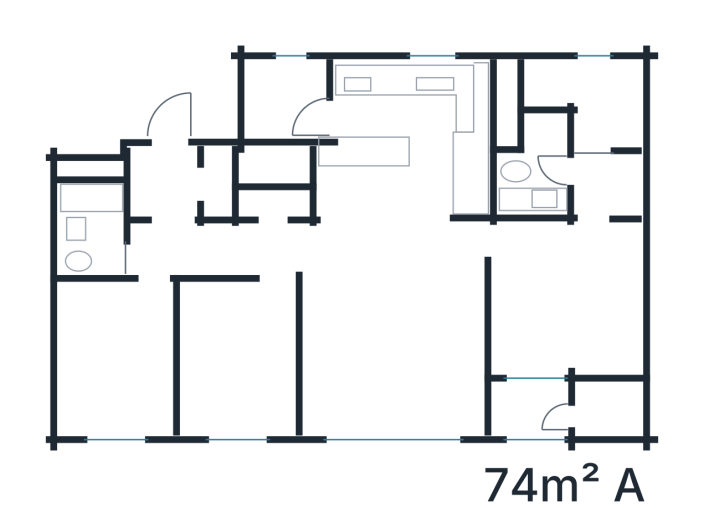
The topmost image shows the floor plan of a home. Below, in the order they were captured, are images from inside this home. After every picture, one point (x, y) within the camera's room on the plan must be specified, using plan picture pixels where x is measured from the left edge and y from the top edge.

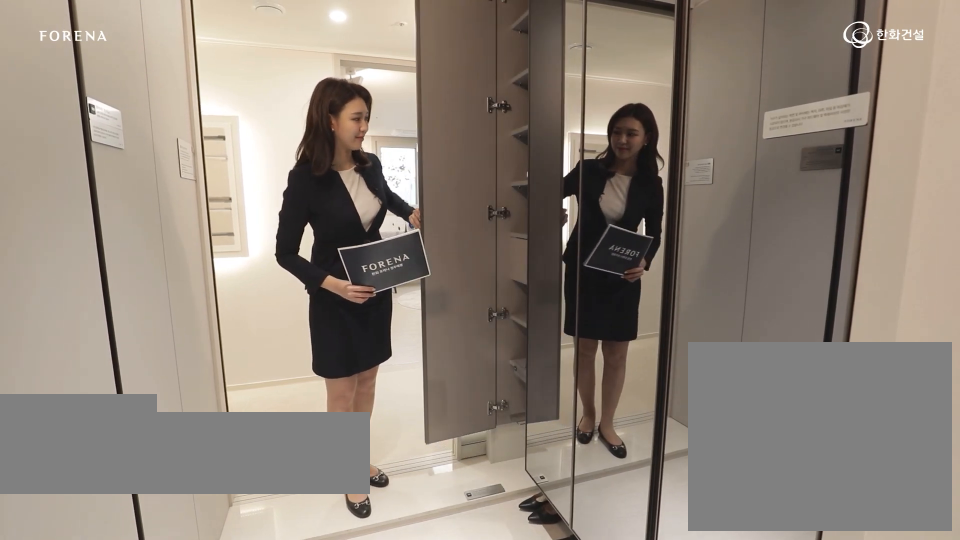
(172, 180)
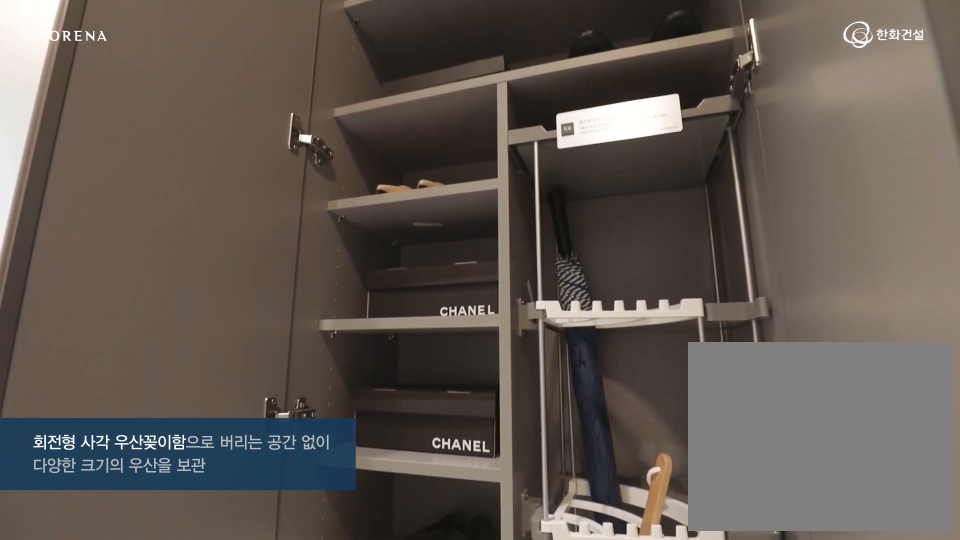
(172, 180)
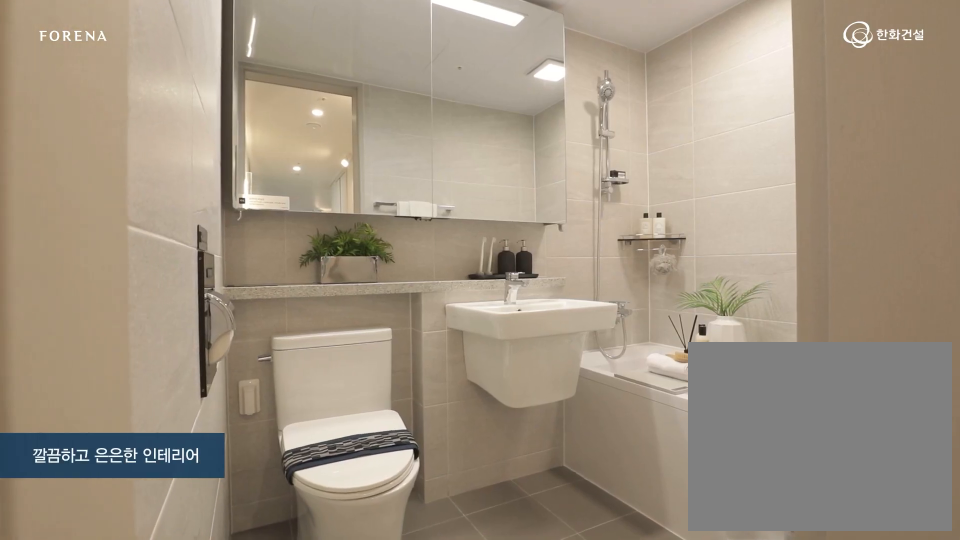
(118, 254)
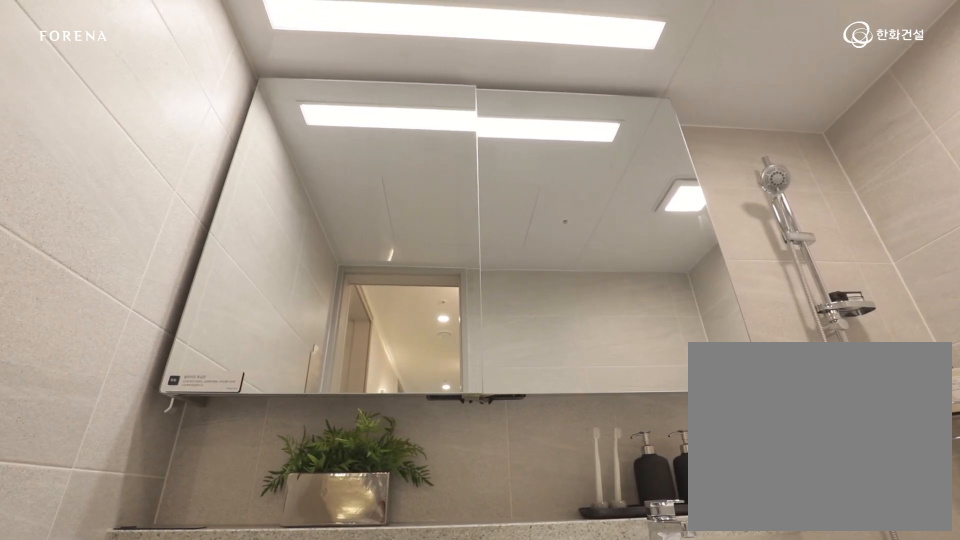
(118, 254)
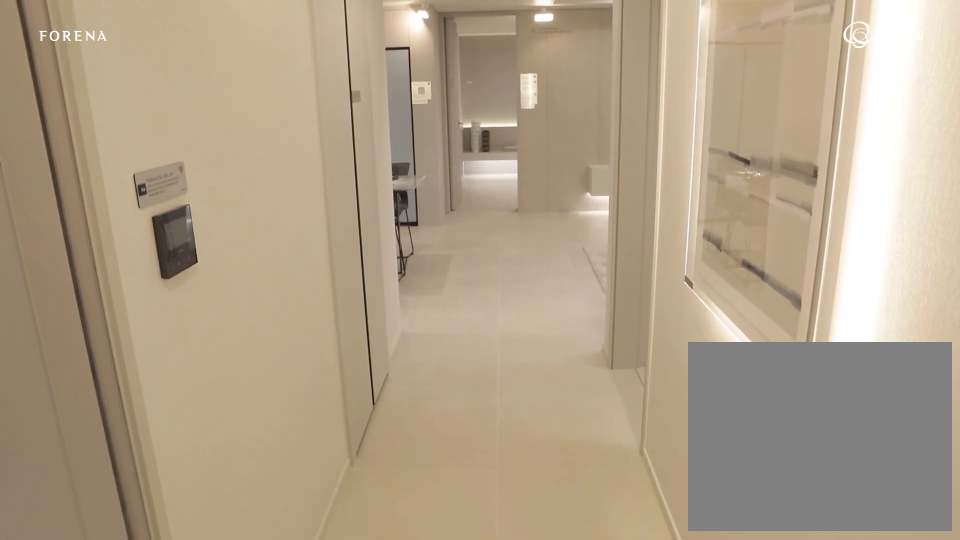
(250, 249)
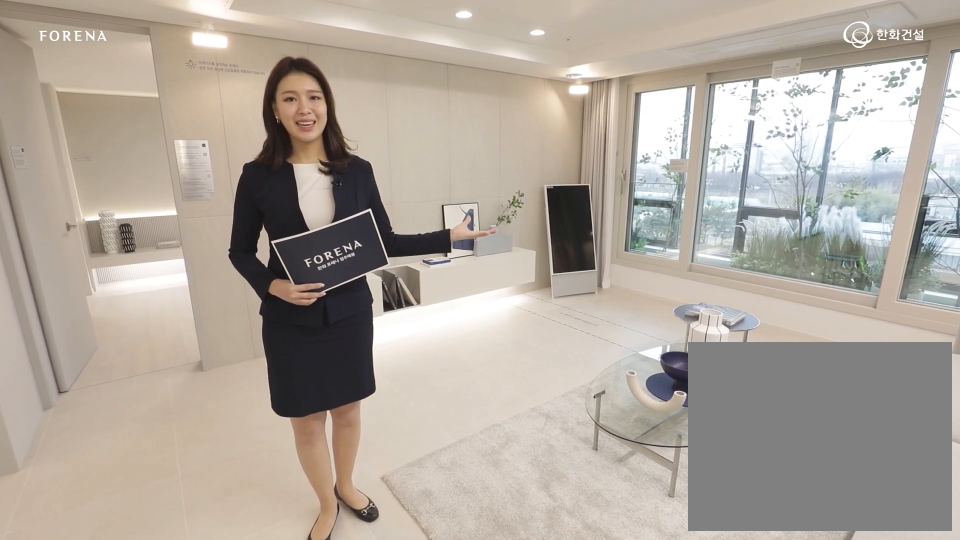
(399, 339)
